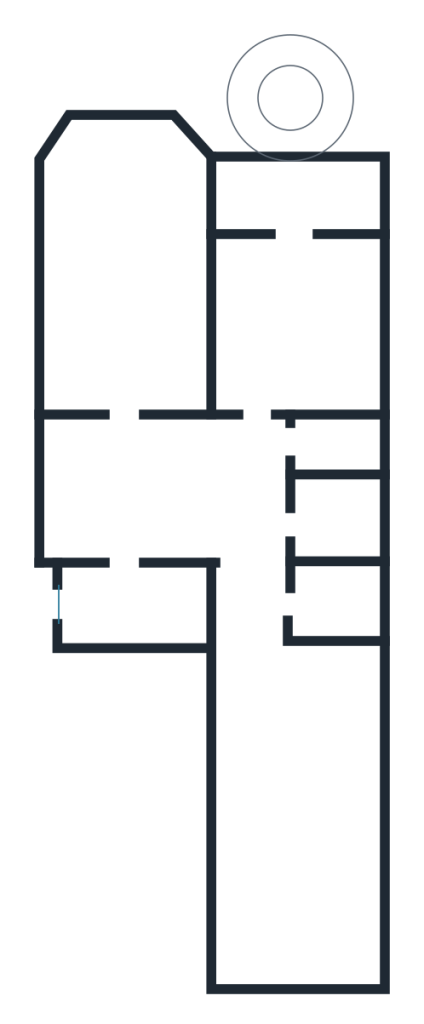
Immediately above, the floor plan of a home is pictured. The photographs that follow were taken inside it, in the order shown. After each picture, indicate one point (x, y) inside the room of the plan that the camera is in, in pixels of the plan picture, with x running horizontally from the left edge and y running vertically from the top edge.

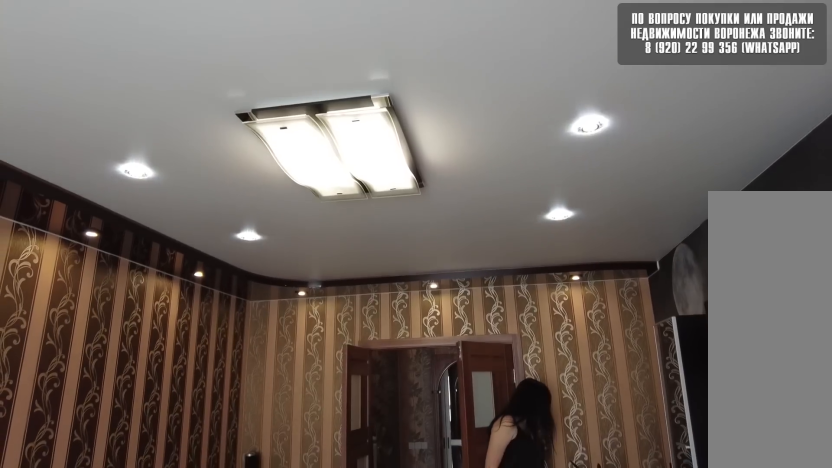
(122, 360)
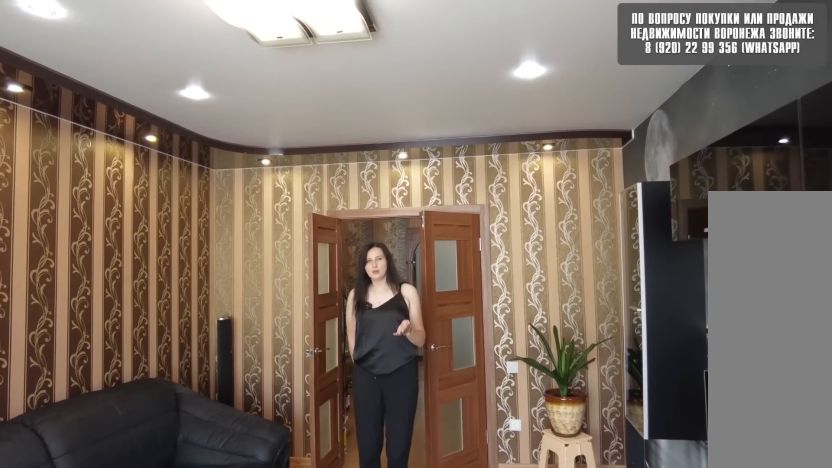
(122, 360)
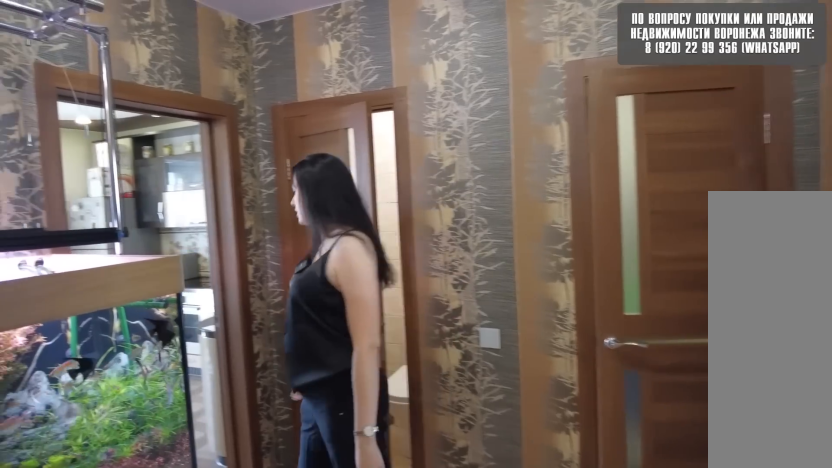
(129, 515)
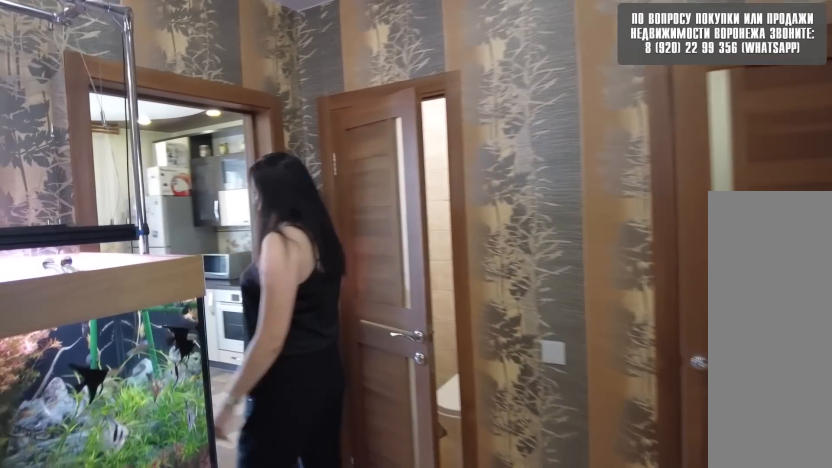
(129, 515)
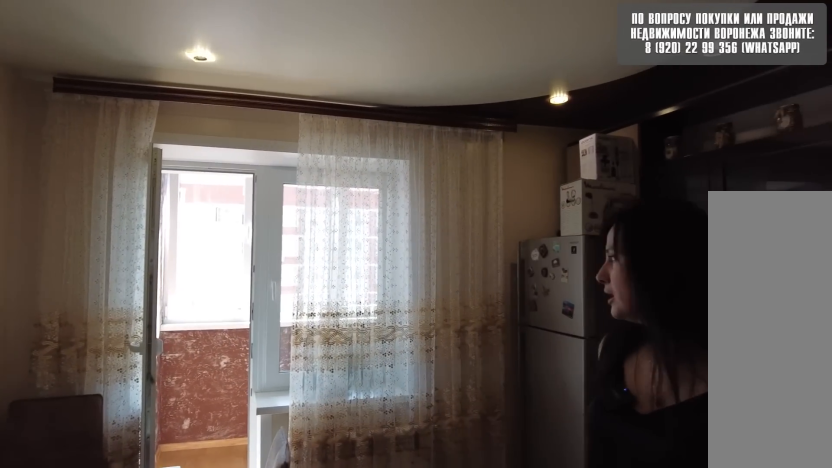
(302, 360)
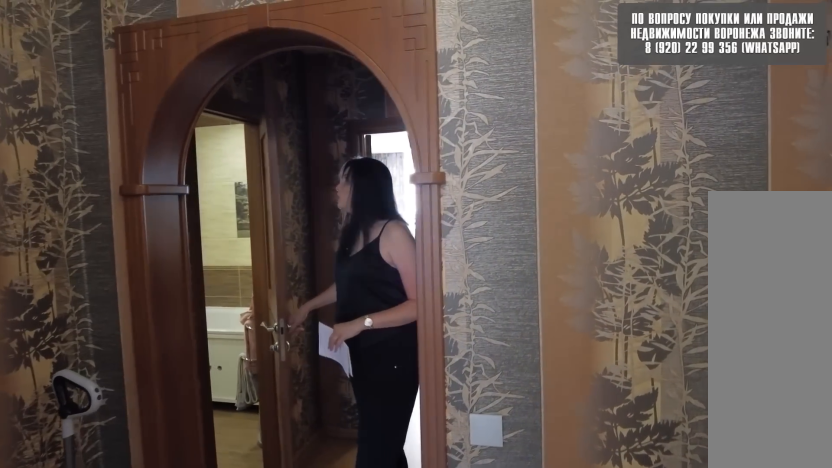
(253, 515)
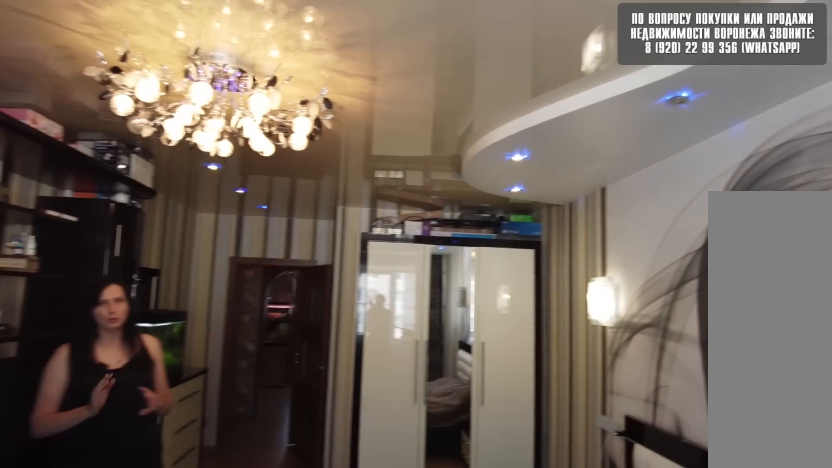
(283, 767)
